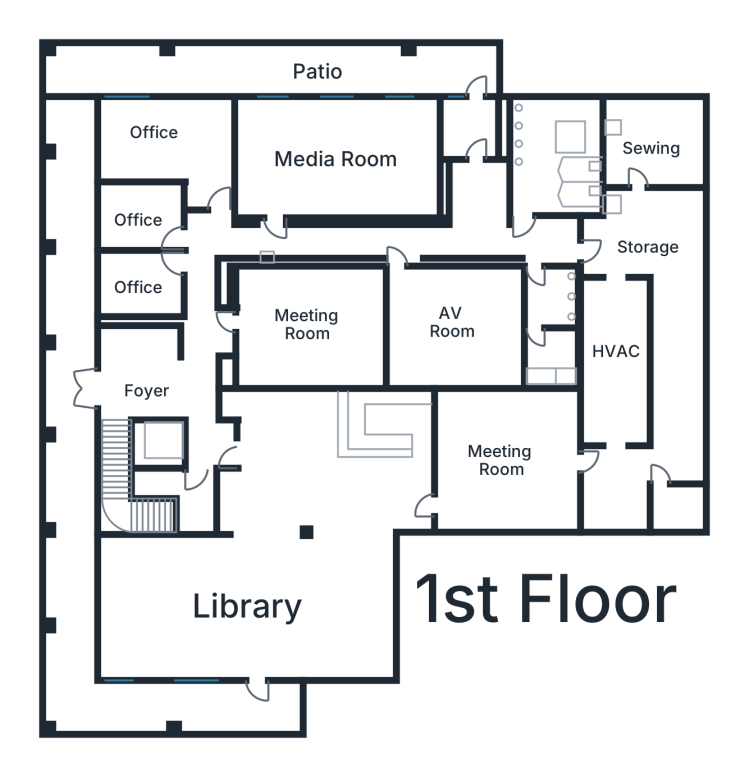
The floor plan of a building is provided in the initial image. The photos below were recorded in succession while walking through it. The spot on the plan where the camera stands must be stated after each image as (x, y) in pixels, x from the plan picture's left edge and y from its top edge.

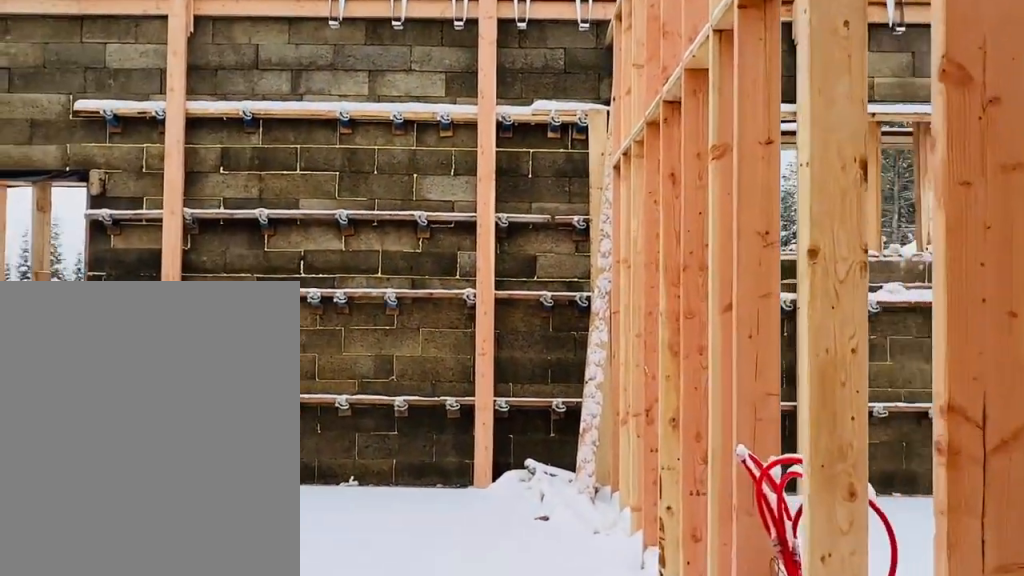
(215, 205)
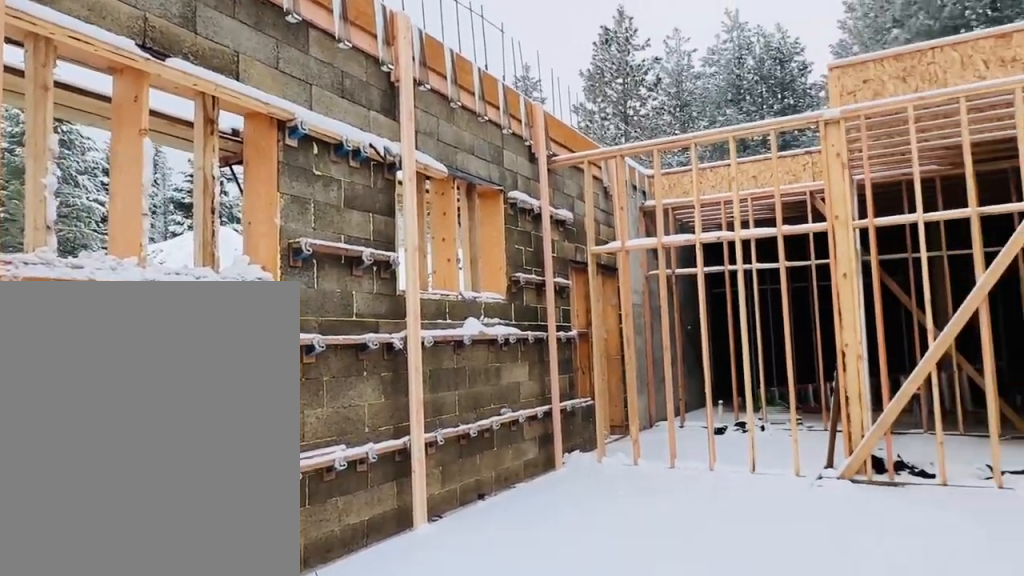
(292, 156)
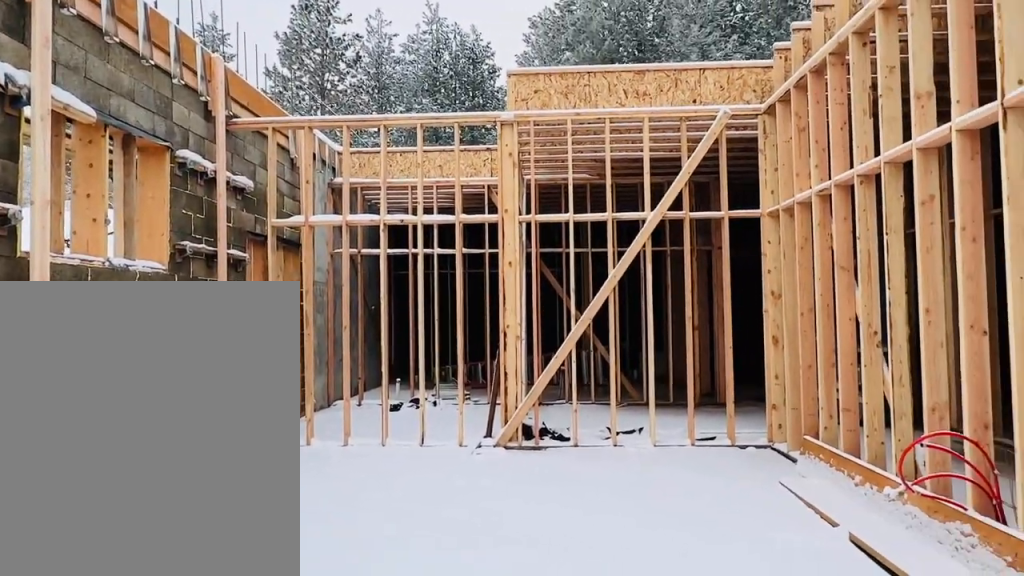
(292, 155)
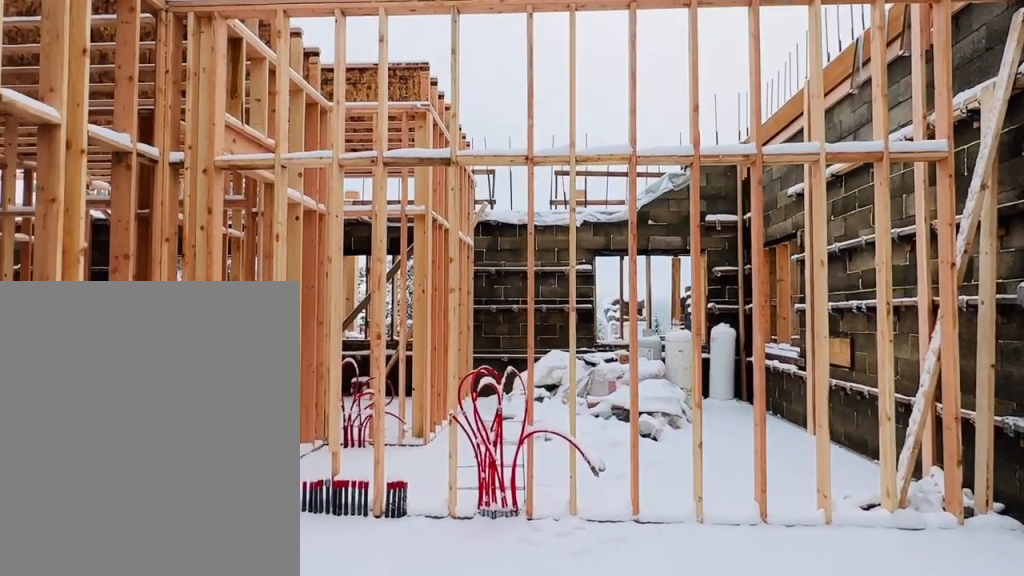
(347, 154)
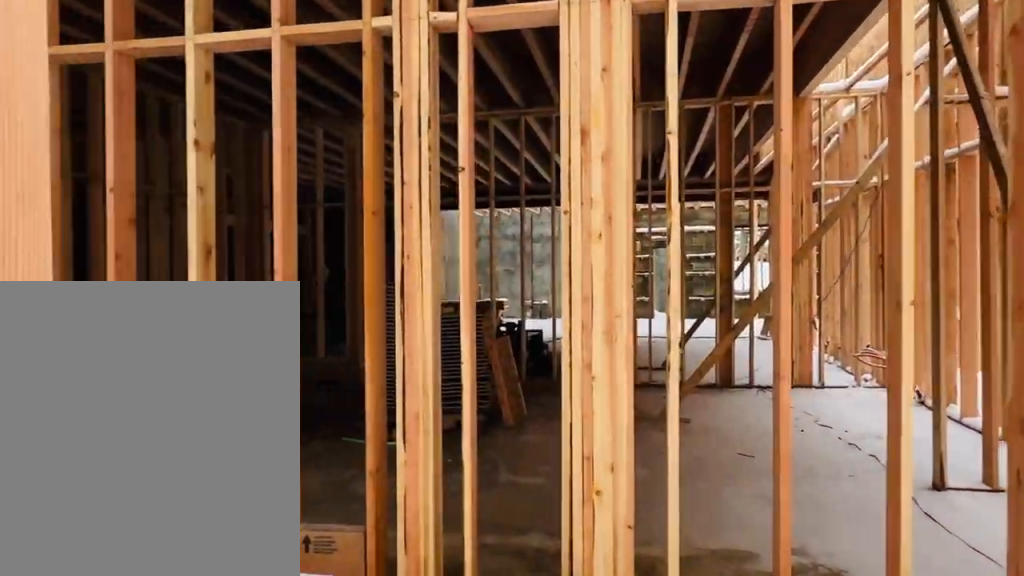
(275, 195)
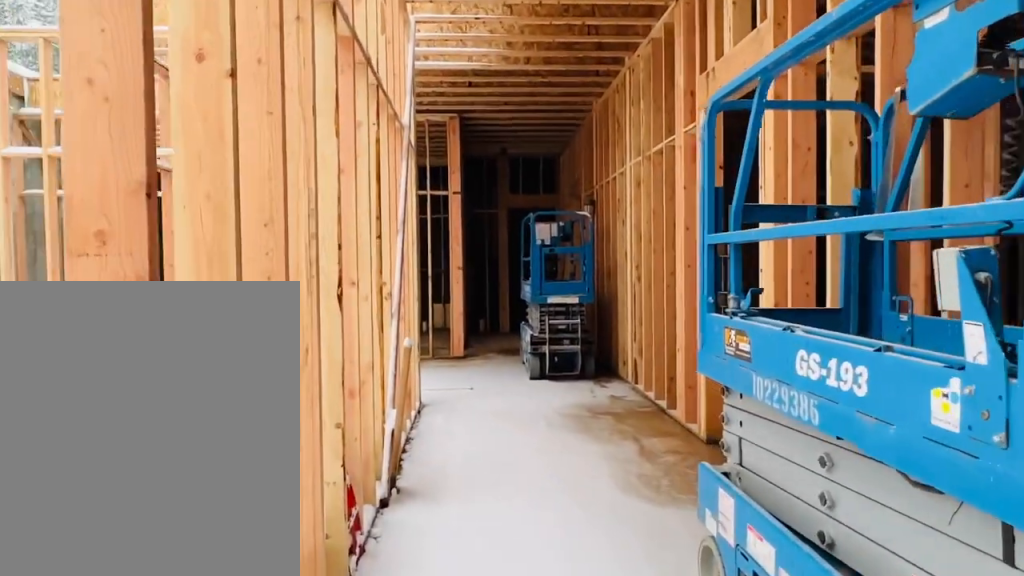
(277, 222)
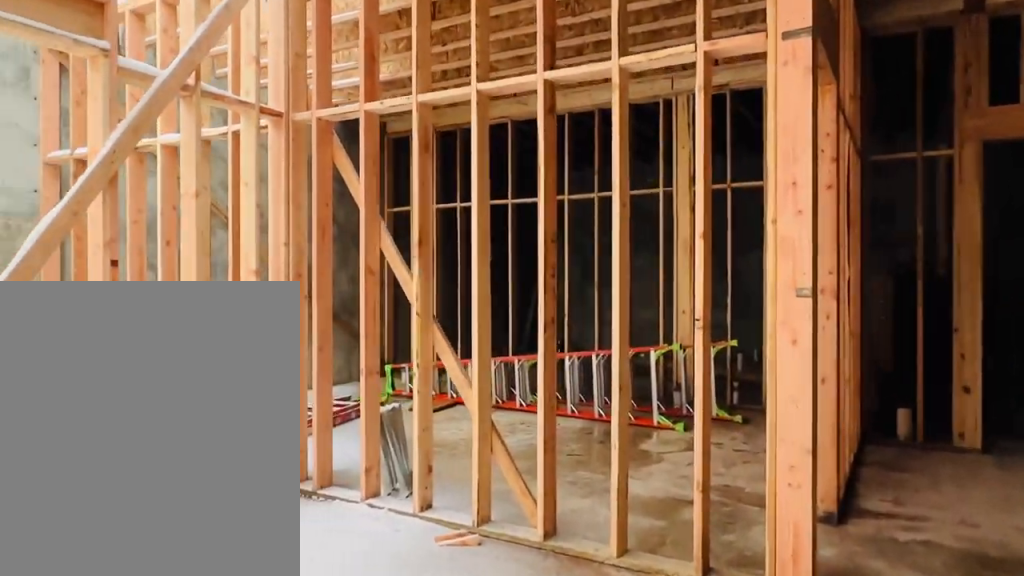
(468, 221)
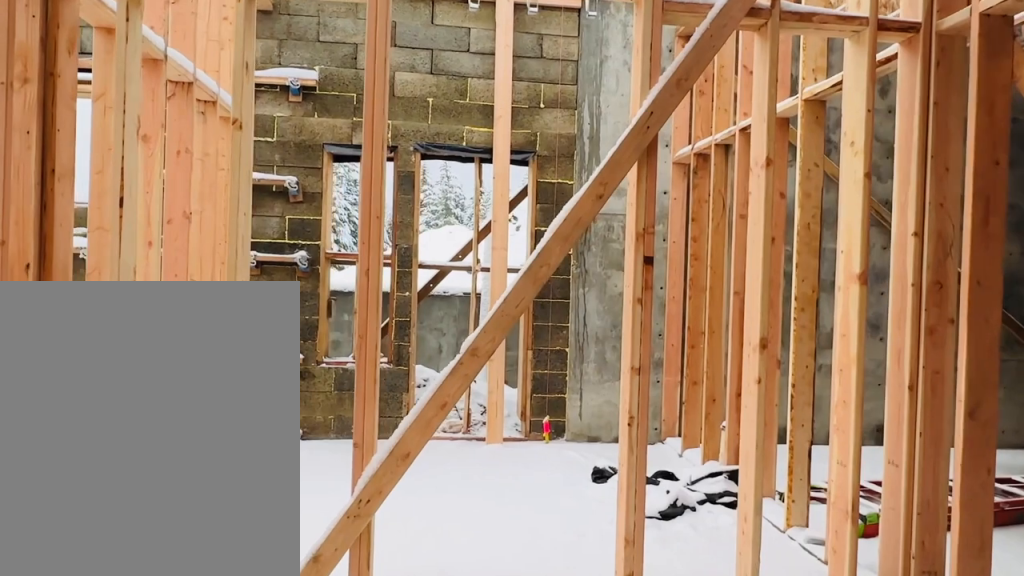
(475, 209)
